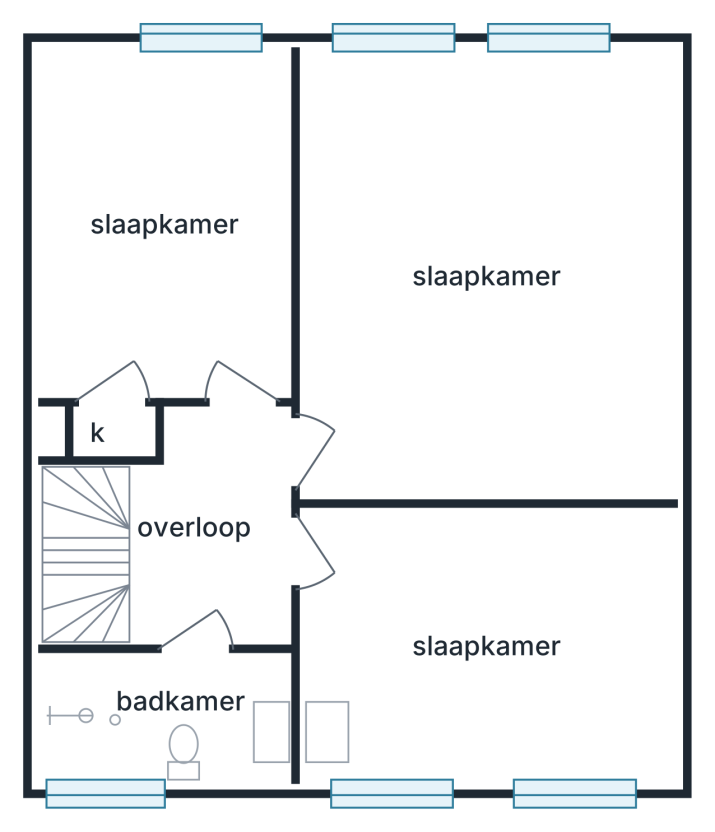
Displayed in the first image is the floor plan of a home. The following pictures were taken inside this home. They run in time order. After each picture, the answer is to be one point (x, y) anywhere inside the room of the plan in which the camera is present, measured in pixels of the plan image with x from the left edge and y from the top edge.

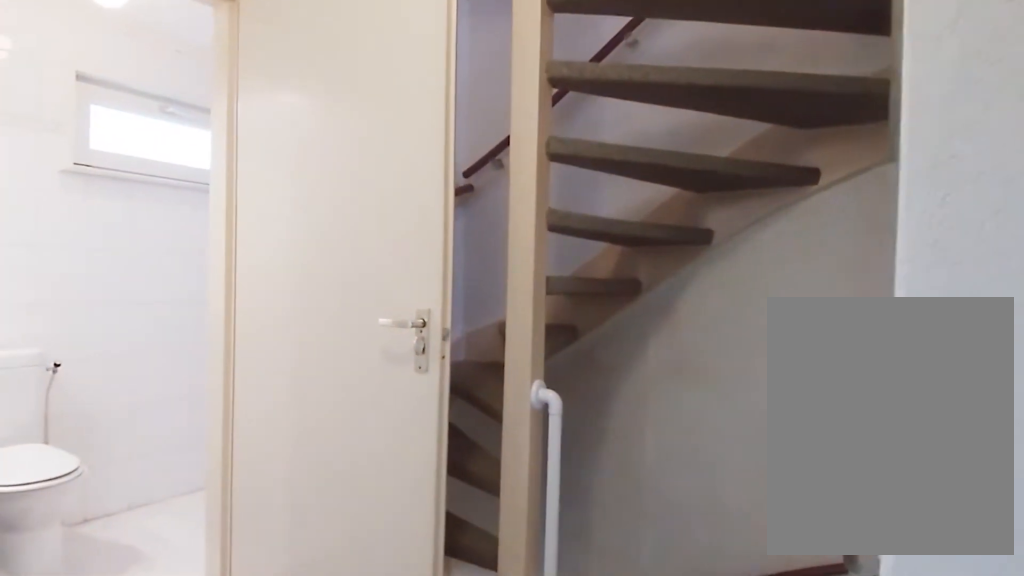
(213, 530)
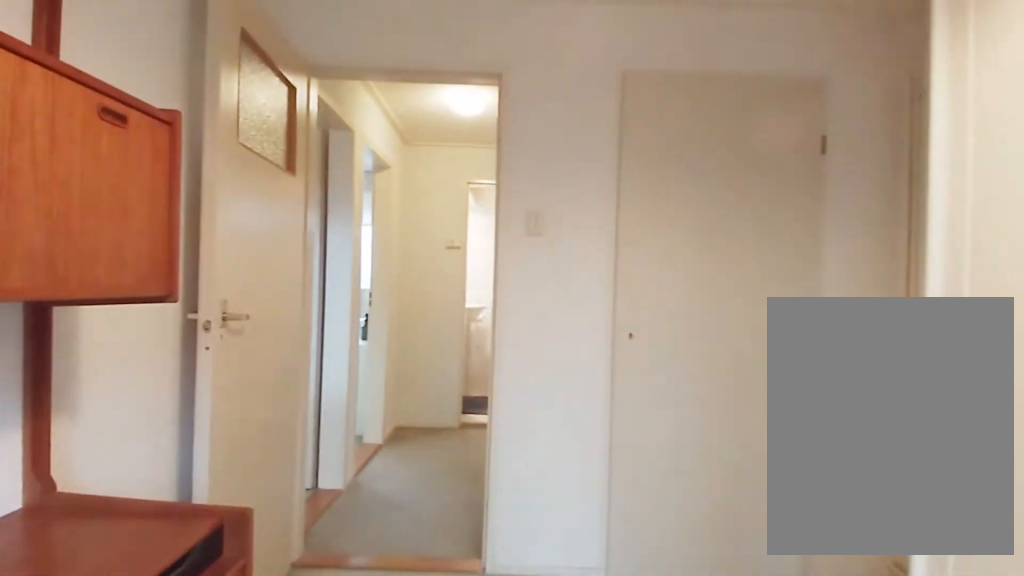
(168, 218)
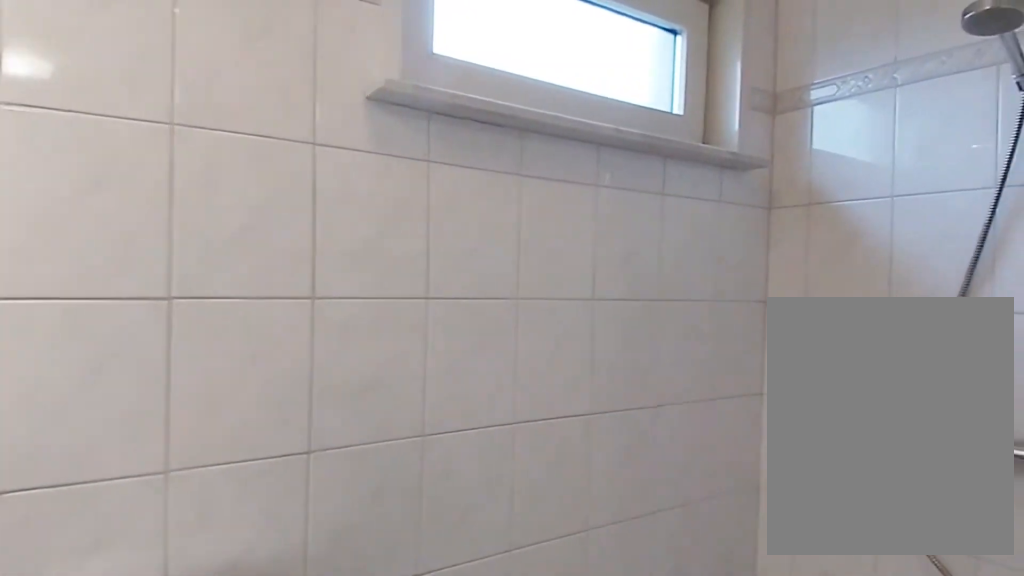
(165, 717)
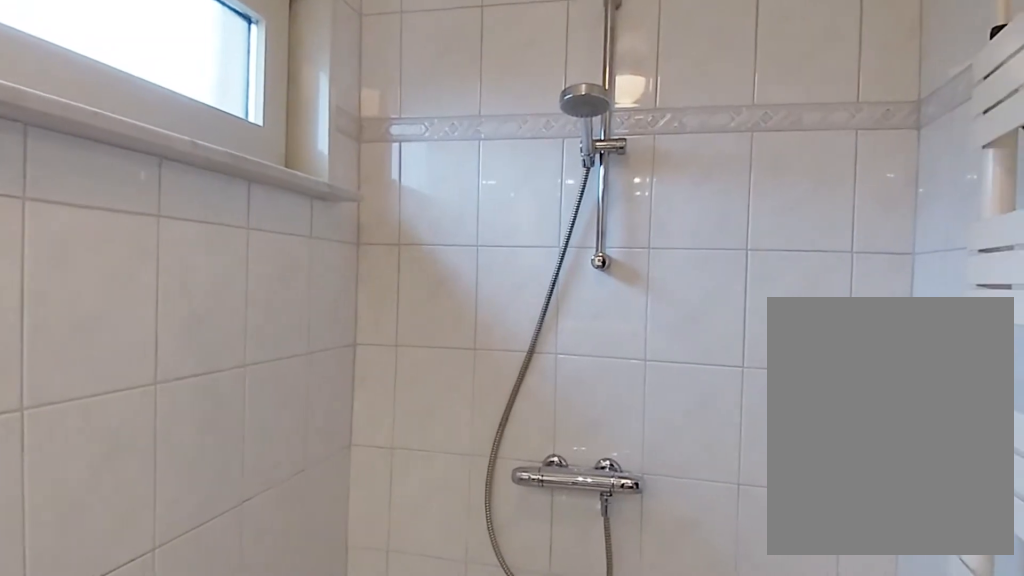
(165, 717)
